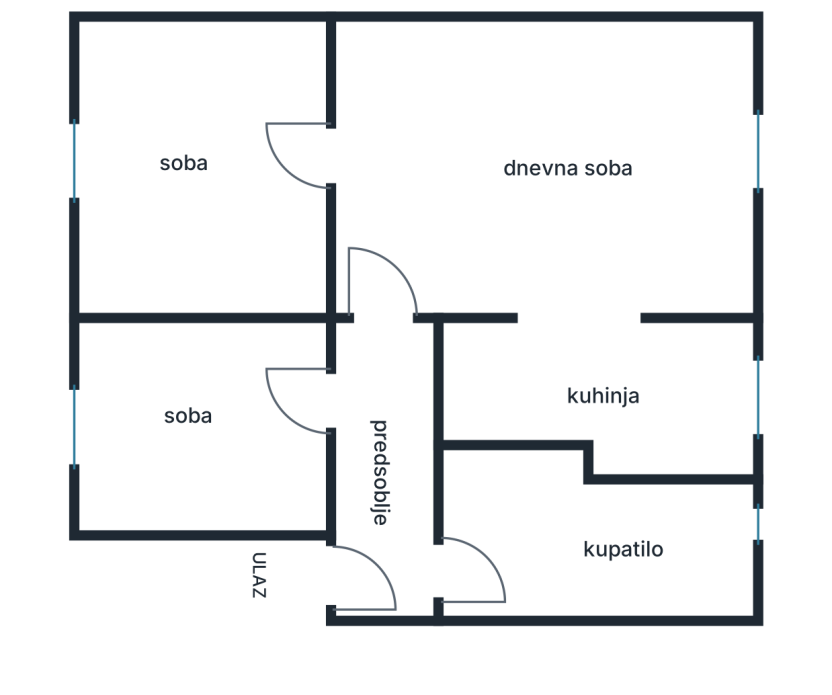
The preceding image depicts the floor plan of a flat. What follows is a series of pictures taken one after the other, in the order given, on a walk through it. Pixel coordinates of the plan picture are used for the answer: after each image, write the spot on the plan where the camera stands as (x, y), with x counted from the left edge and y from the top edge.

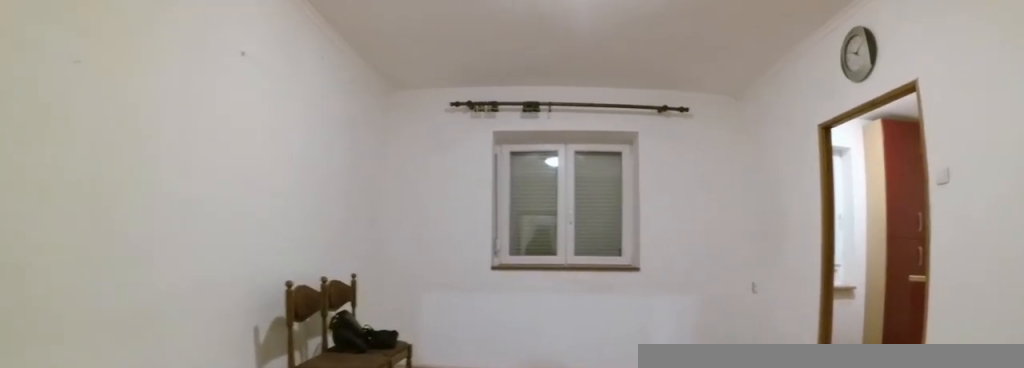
(346, 170)
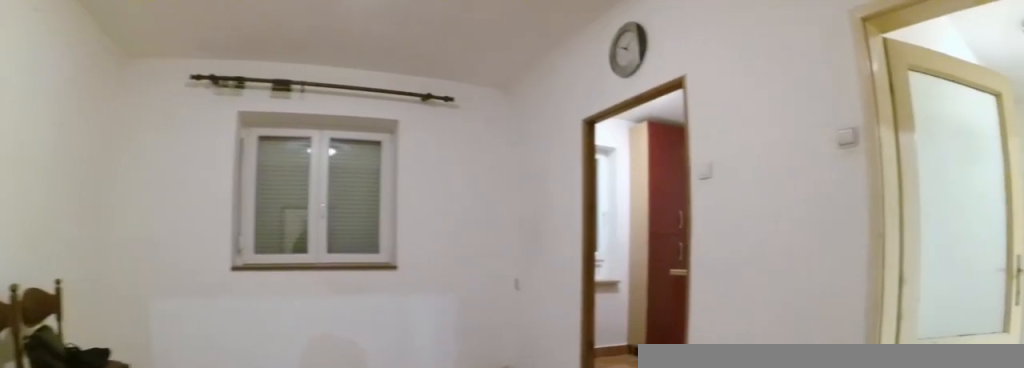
(351, 158)
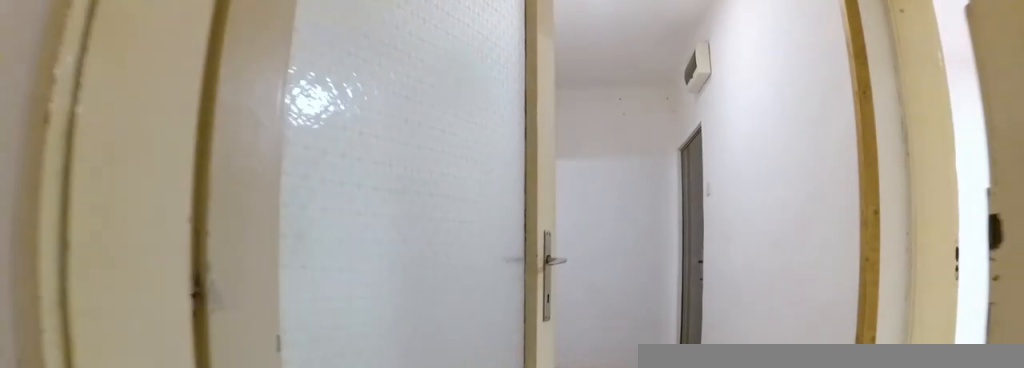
(372, 265)
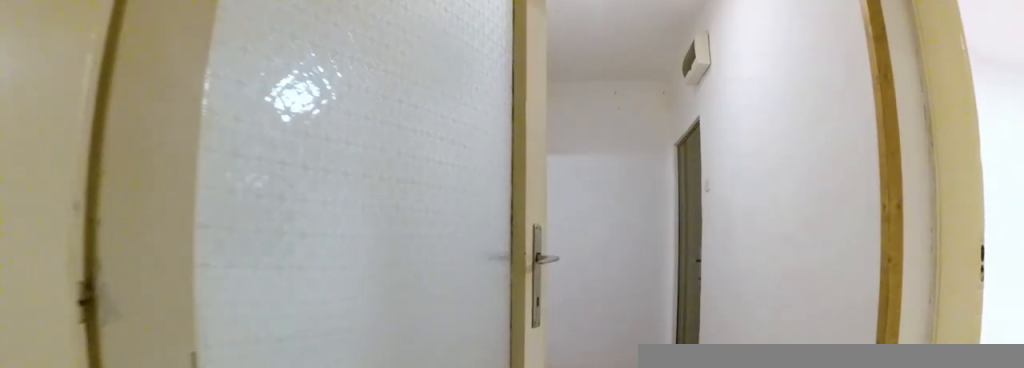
(373, 279)
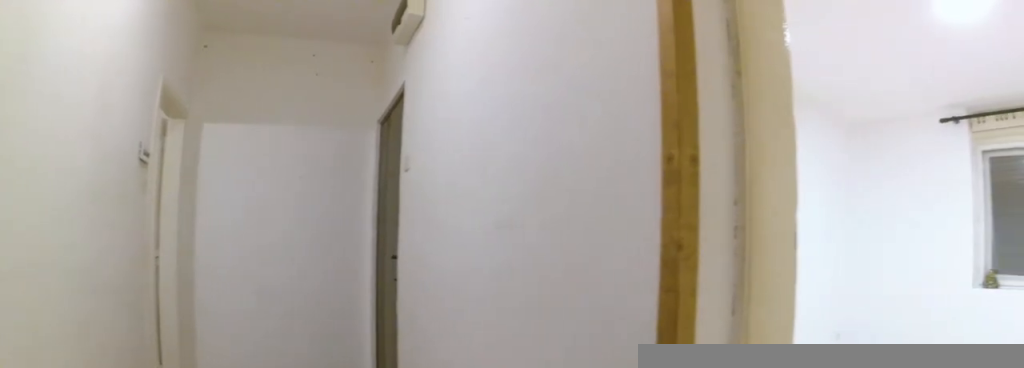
(398, 348)
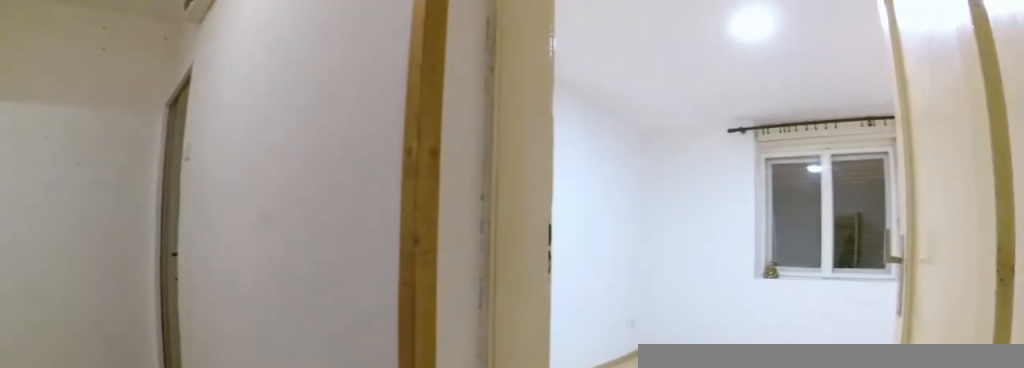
(402, 369)
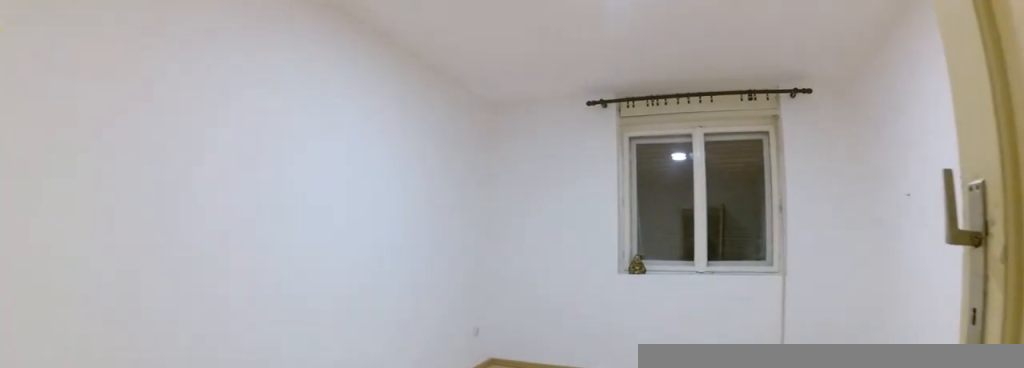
(350, 380)
